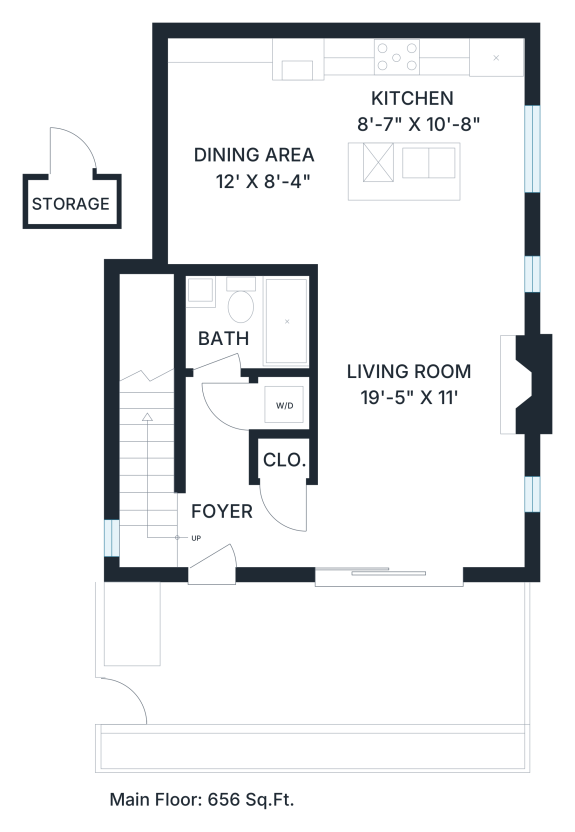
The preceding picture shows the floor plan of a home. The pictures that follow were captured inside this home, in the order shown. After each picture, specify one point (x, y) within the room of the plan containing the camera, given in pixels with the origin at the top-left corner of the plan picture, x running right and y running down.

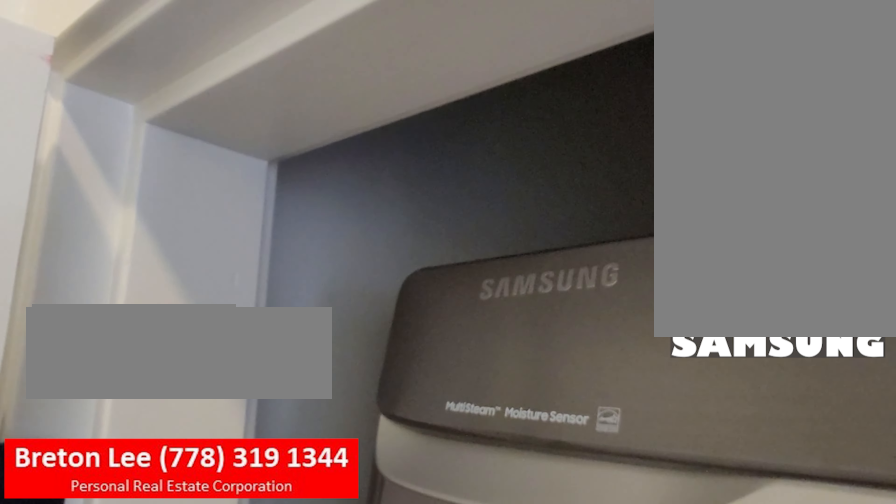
(286, 403)
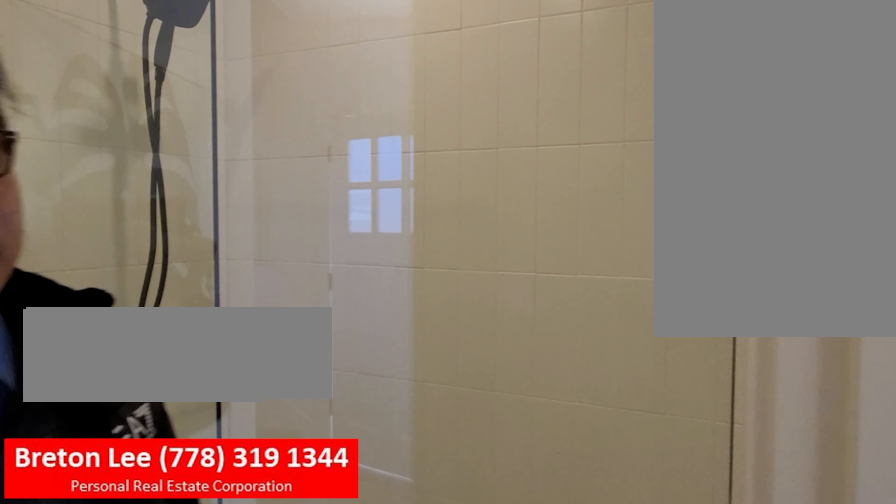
(225, 342)
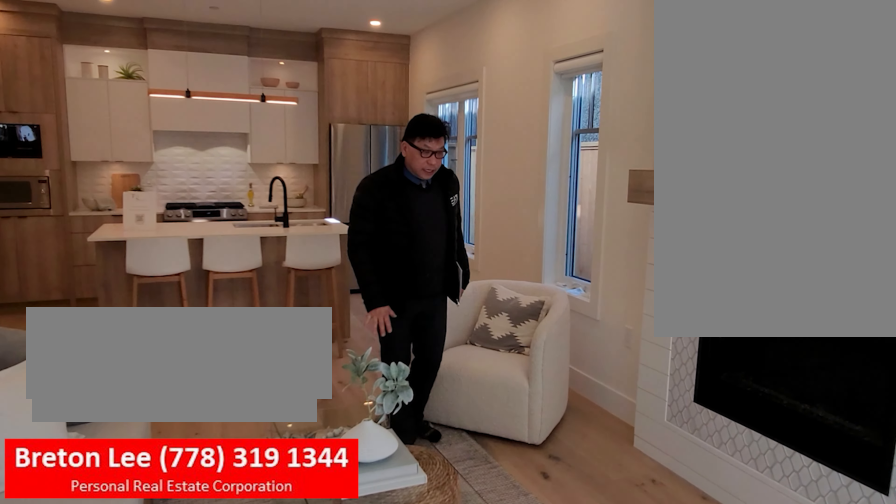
(405, 449)
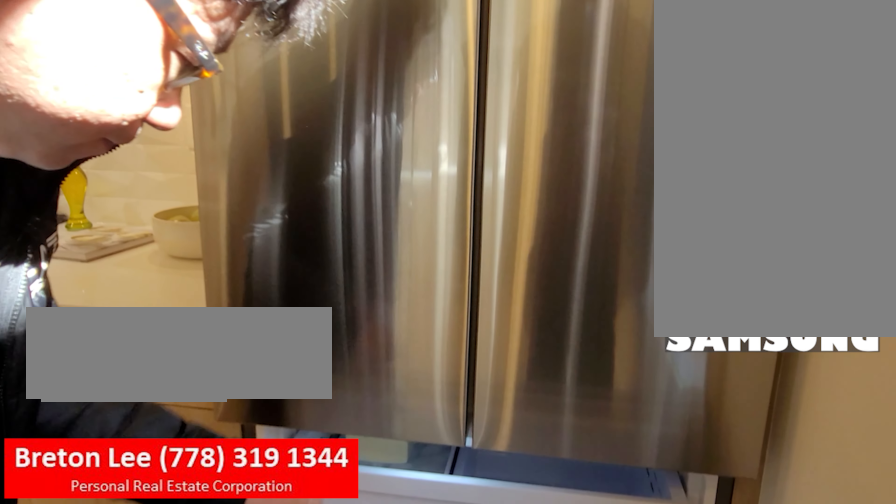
(491, 160)
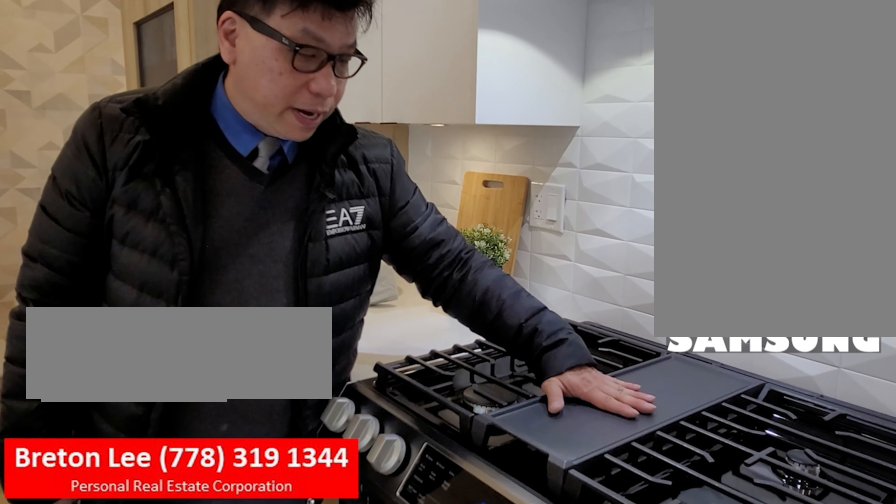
(491, 160)
